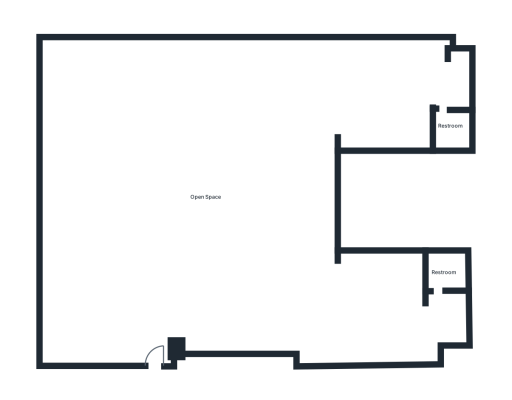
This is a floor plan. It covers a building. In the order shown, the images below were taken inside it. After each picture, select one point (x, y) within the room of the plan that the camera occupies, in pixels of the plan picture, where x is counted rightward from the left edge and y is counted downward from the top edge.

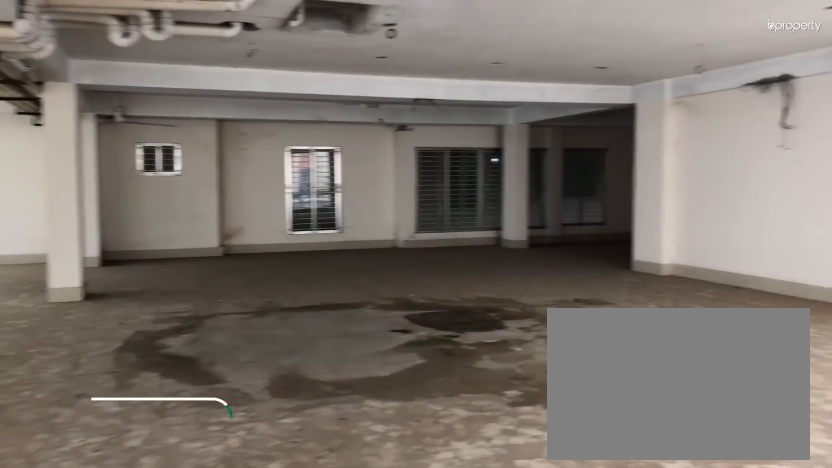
(157, 324)
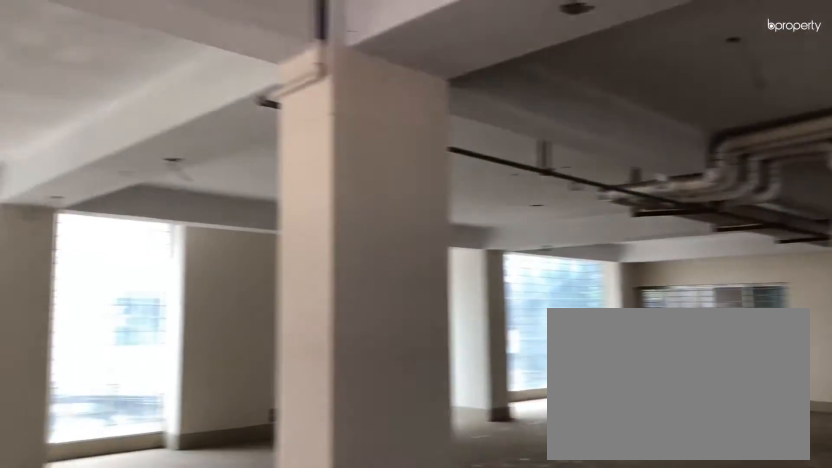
(207, 197)
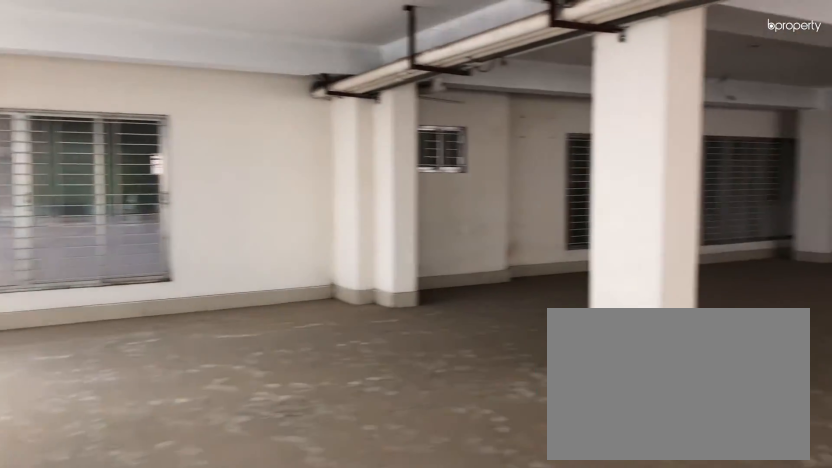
(207, 197)
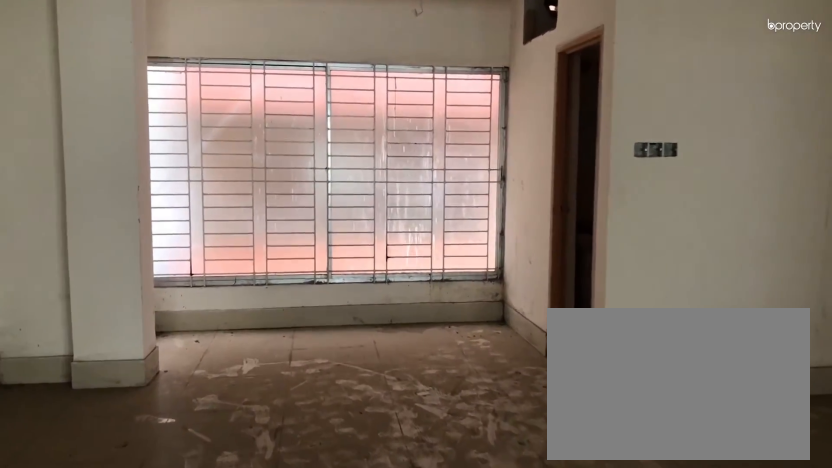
(354, 90)
